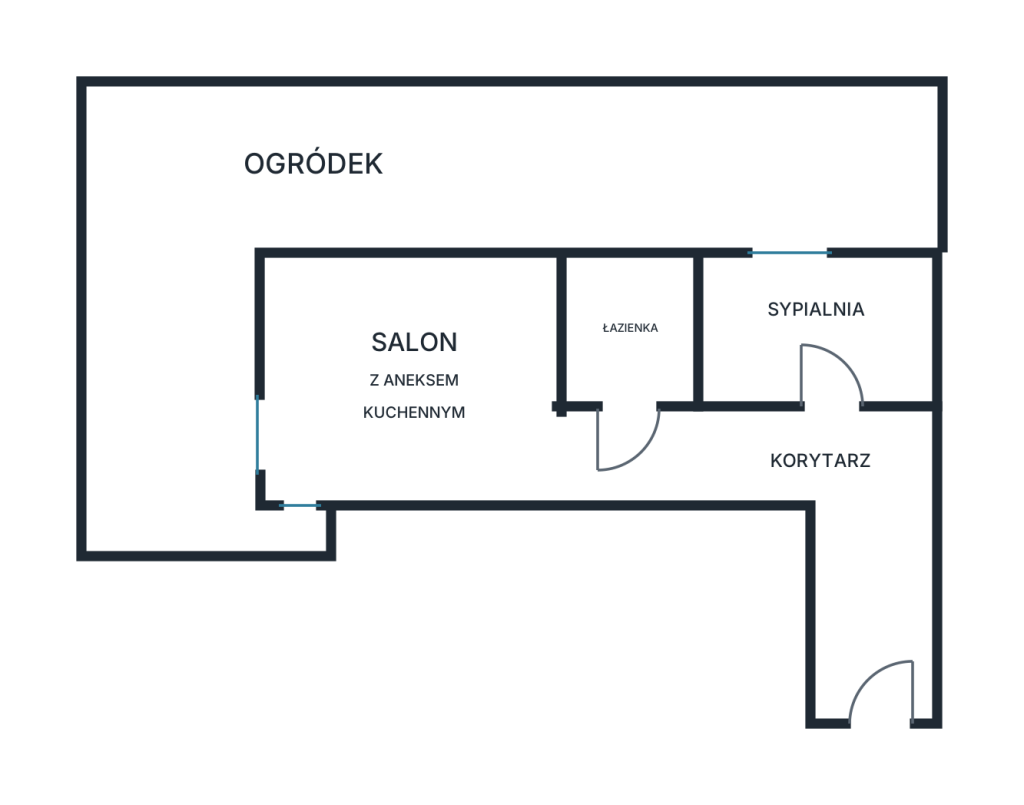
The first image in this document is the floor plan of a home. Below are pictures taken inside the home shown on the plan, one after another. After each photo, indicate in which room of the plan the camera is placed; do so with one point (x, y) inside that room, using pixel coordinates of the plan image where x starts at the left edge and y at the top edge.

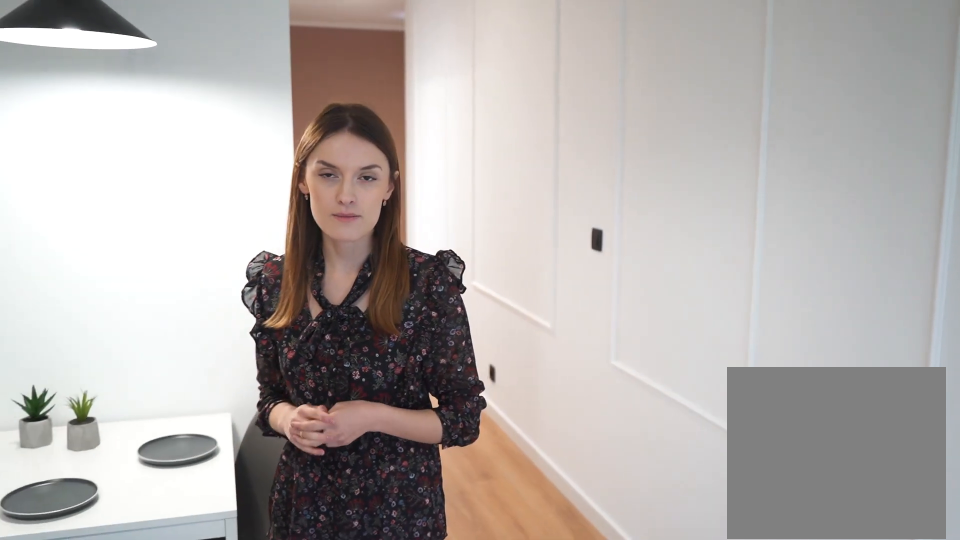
(410, 378)
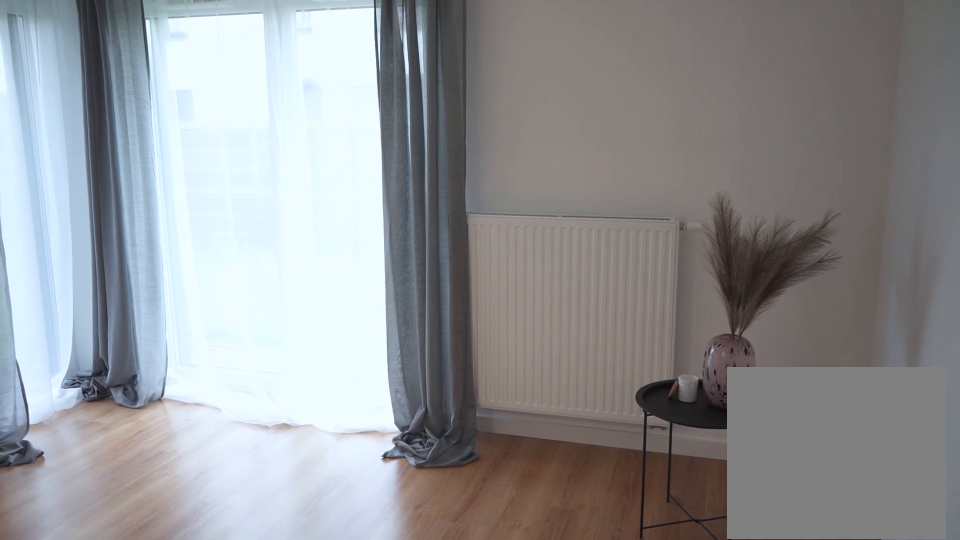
(410, 378)
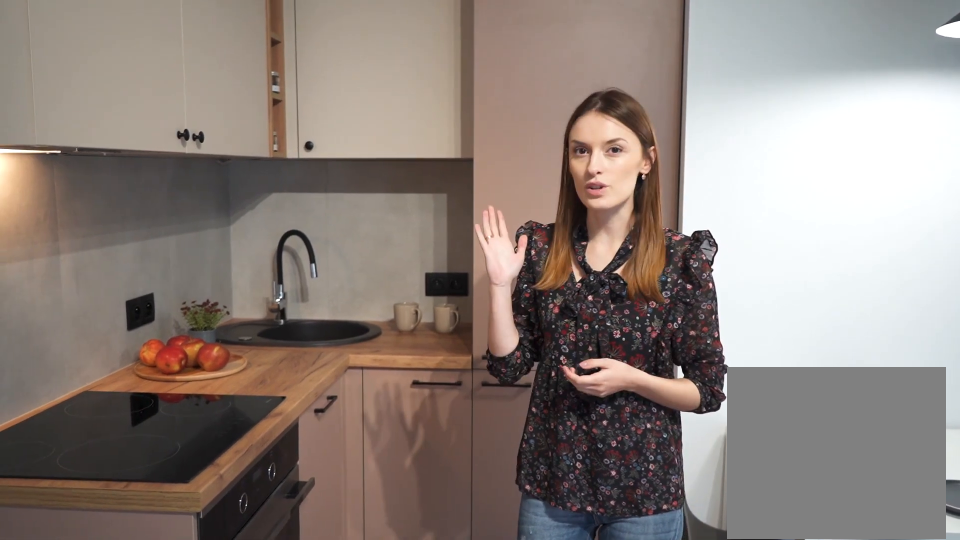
(410, 378)
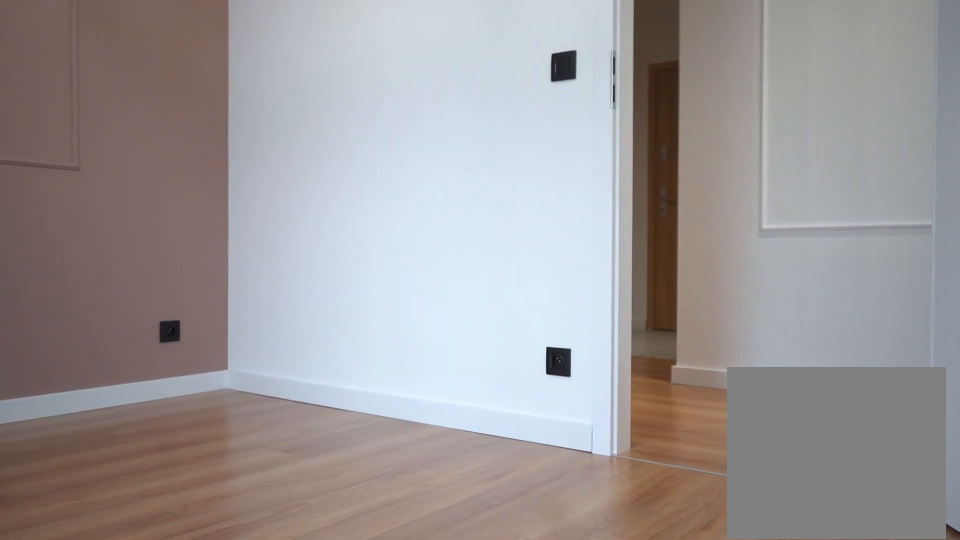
(814, 325)
